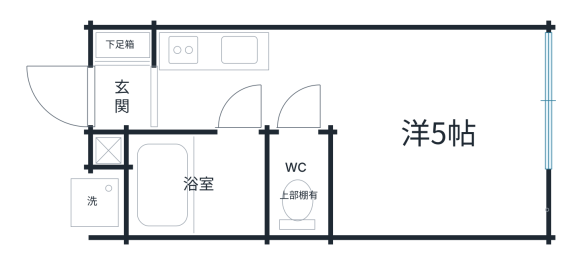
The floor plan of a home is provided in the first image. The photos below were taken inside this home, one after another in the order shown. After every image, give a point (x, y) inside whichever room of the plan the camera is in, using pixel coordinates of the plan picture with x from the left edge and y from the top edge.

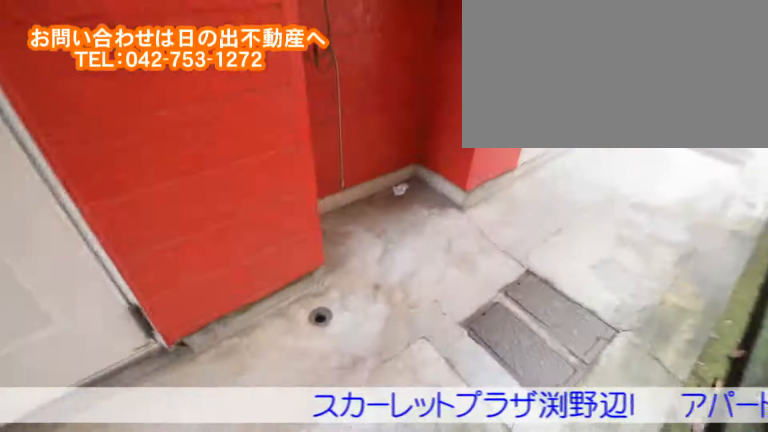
(71, 208)
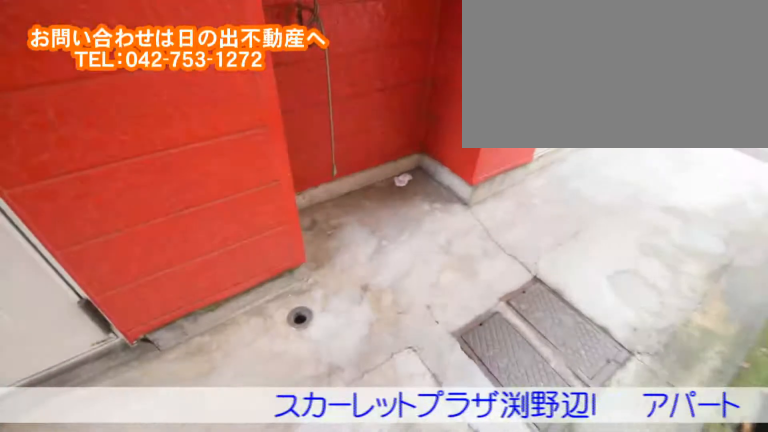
(72, 208)
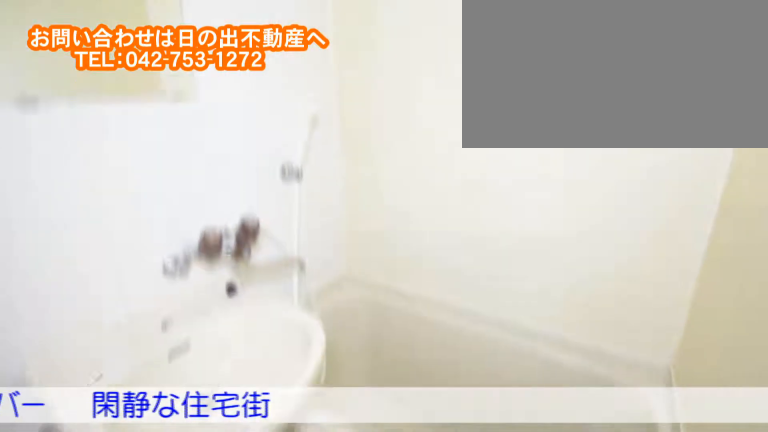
(229, 176)
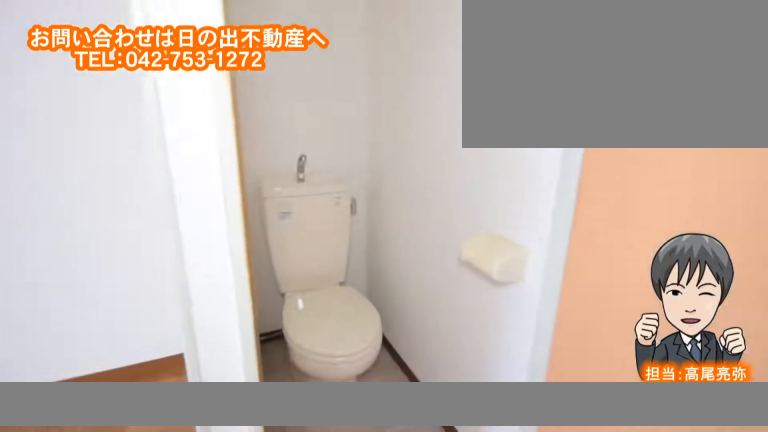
(298, 185)
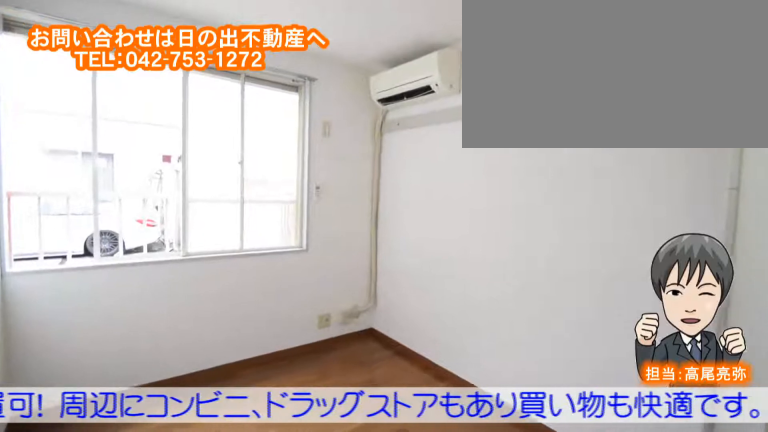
(445, 160)
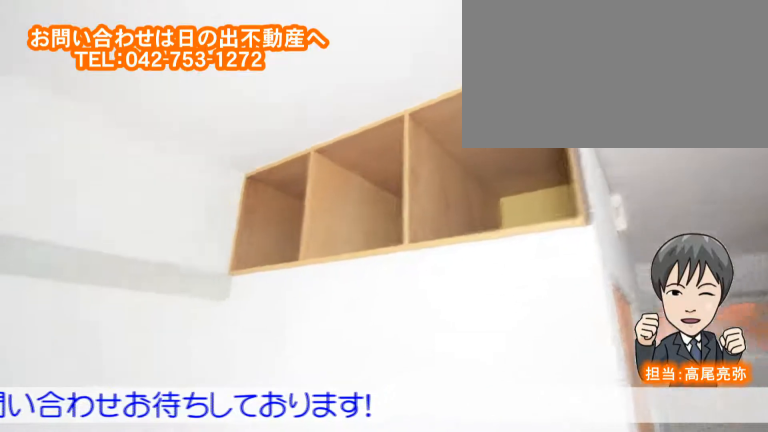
(445, 160)
